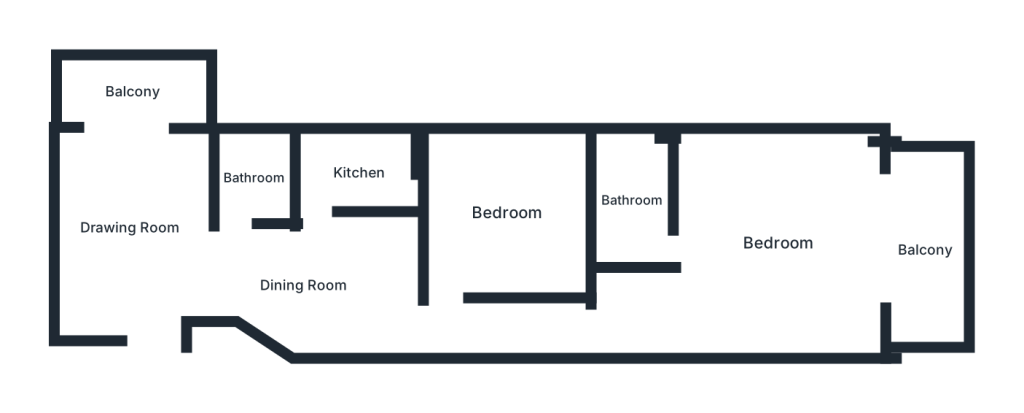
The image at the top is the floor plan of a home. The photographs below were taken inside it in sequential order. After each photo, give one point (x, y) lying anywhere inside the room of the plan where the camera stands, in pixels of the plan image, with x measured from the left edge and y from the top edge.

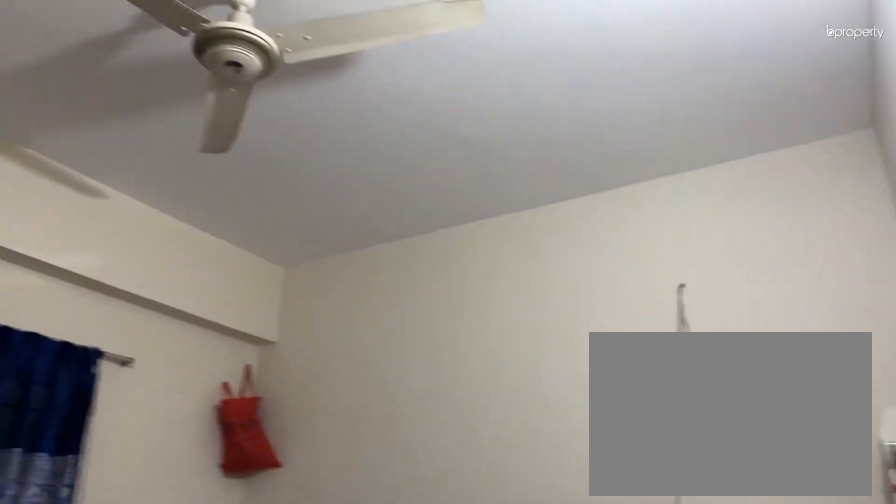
(505, 213)
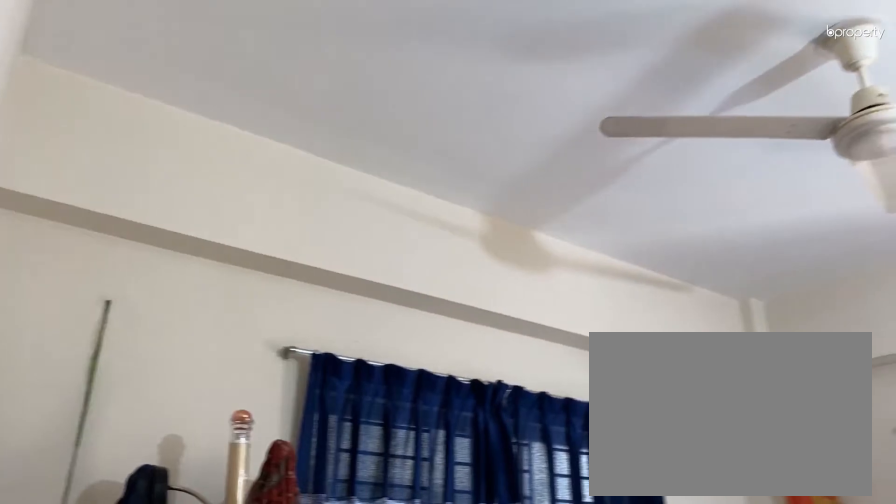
(778, 241)
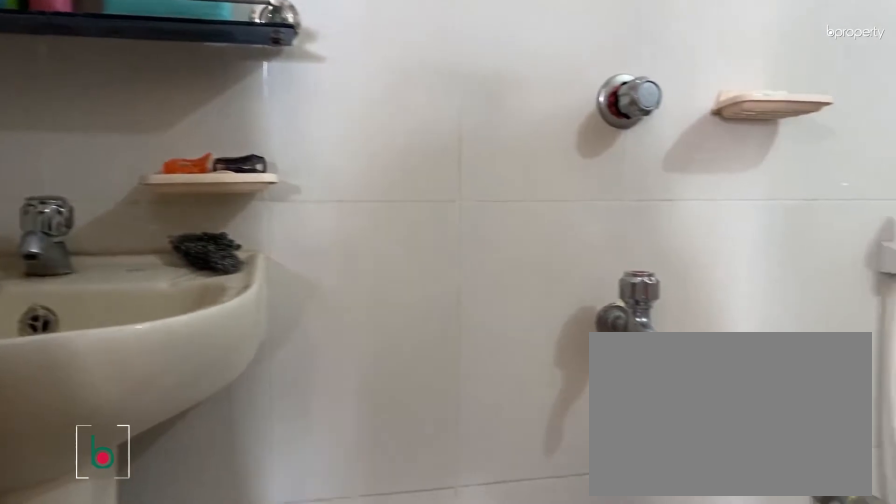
(630, 201)
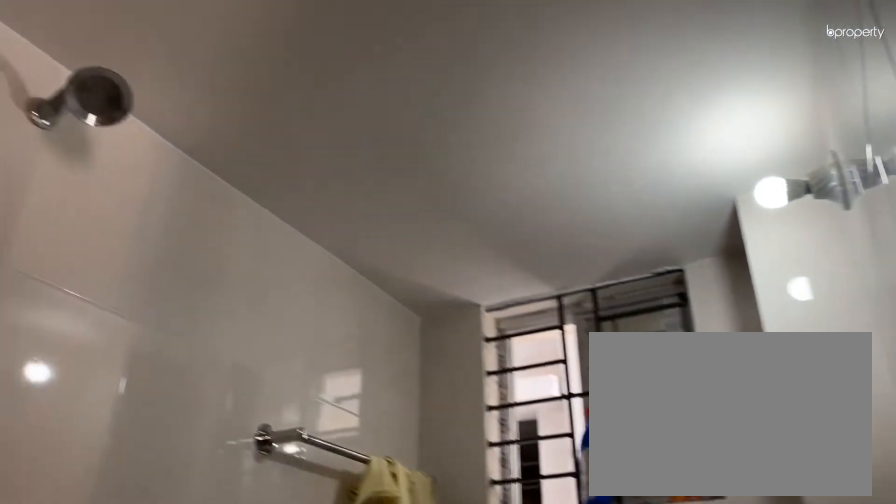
(630, 201)
